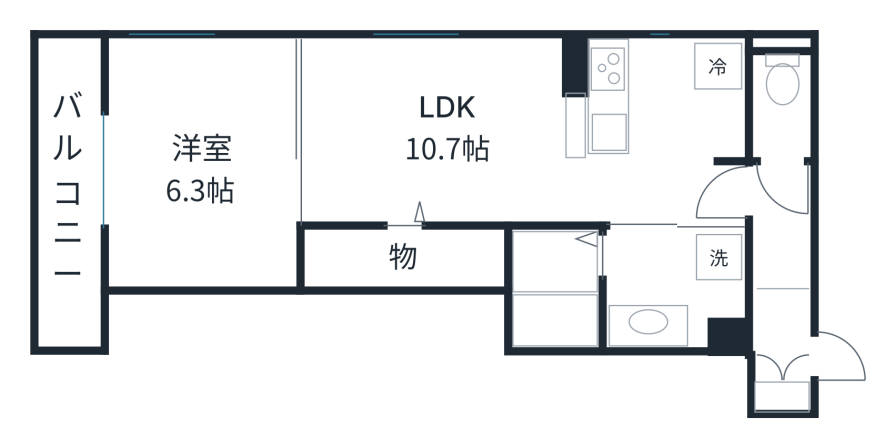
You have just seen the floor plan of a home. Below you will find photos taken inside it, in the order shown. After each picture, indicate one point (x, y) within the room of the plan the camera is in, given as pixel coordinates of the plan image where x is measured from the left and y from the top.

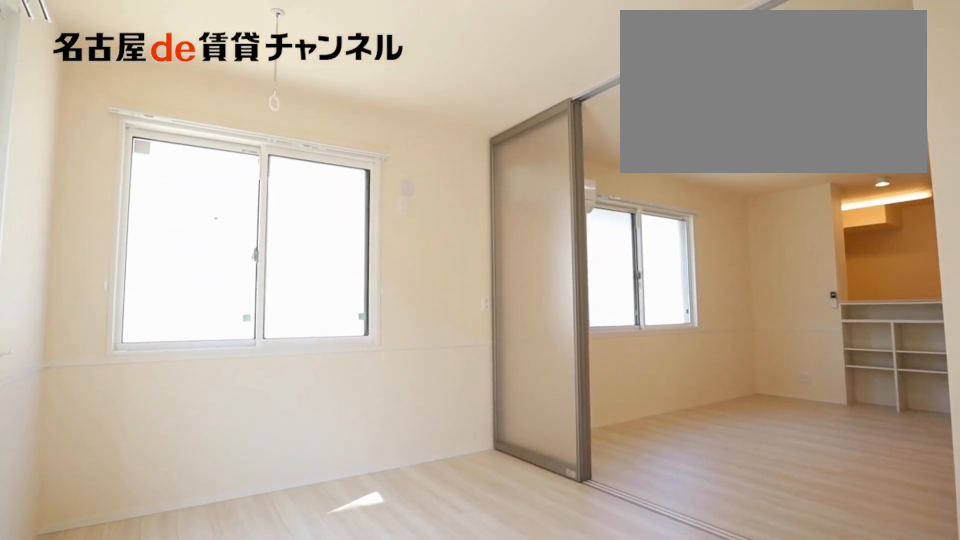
(205, 164)
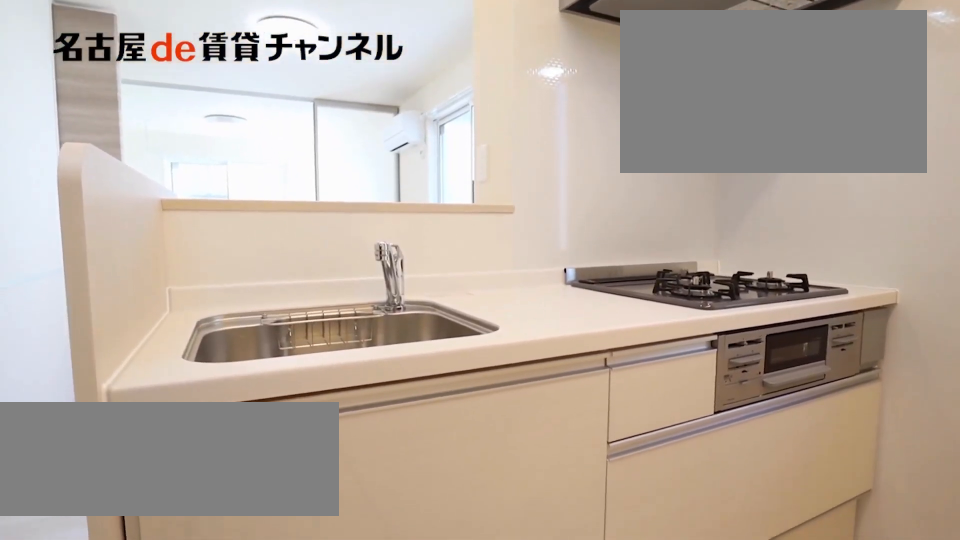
(655, 97)
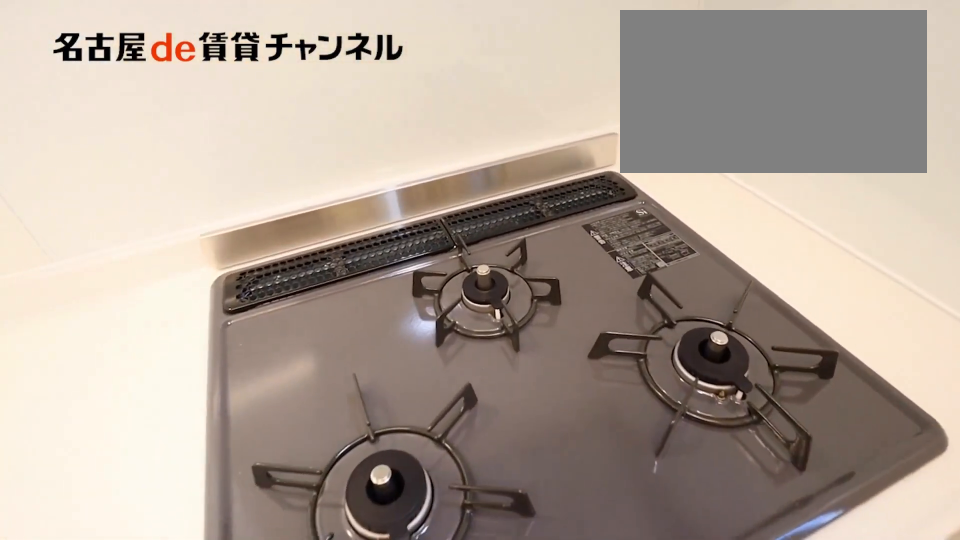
(655, 97)
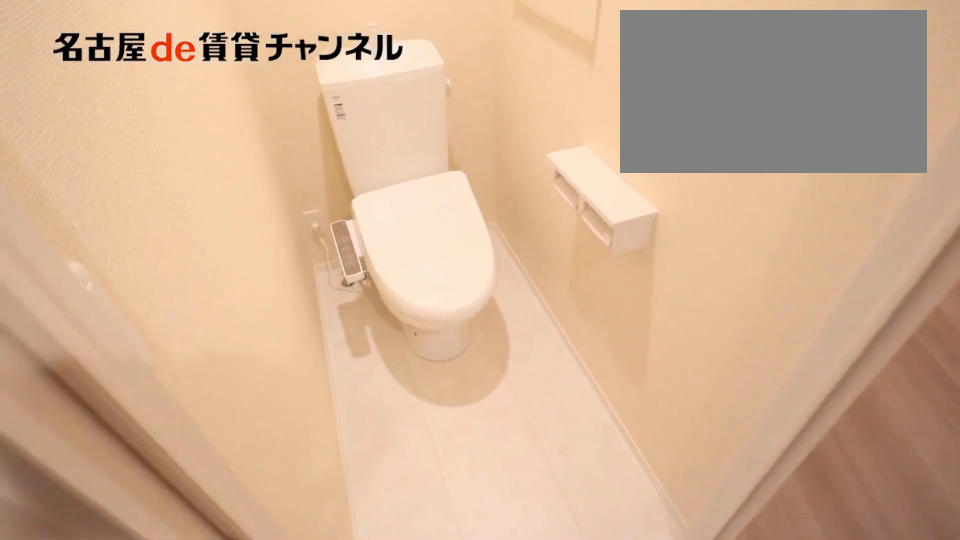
(781, 105)
